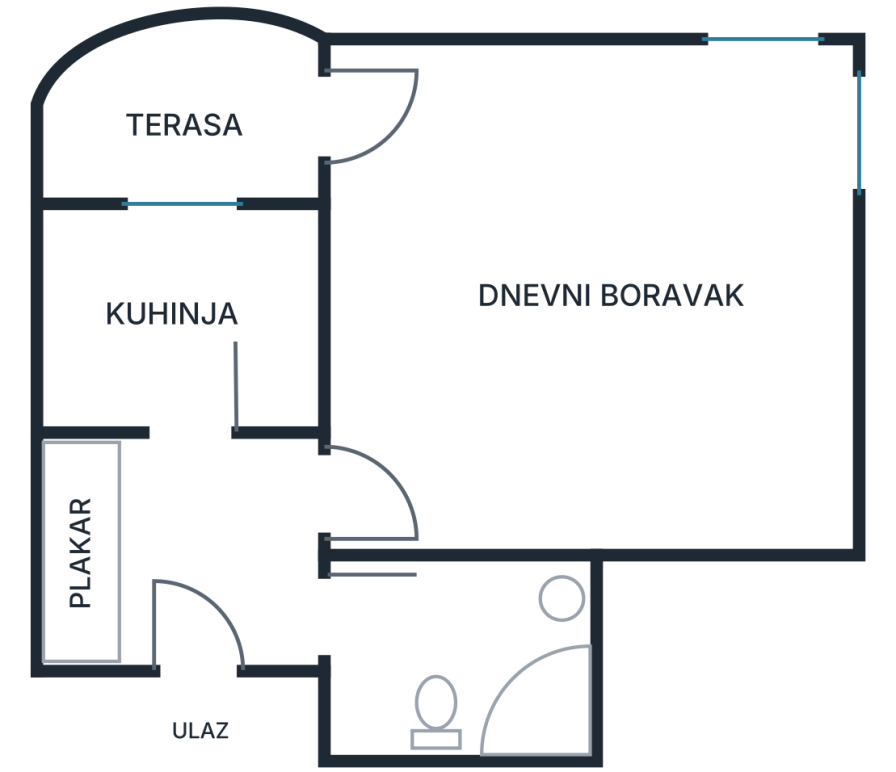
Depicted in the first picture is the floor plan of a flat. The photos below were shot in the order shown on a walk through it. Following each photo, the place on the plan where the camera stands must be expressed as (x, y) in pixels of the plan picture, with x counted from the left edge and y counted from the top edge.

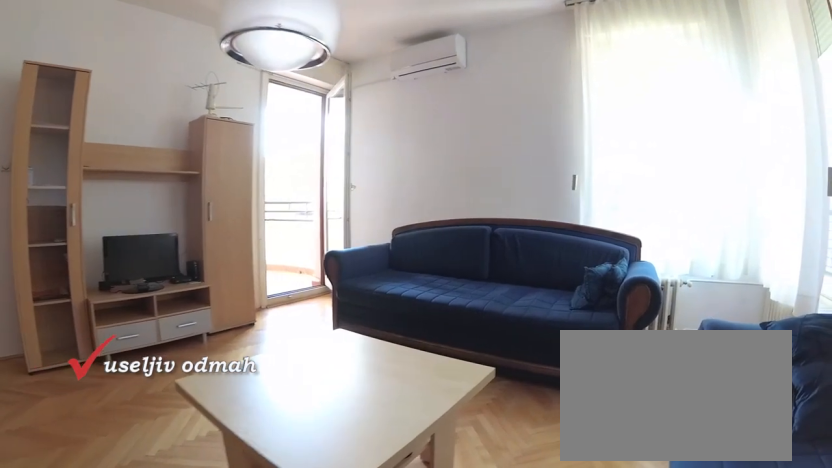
(732, 438)
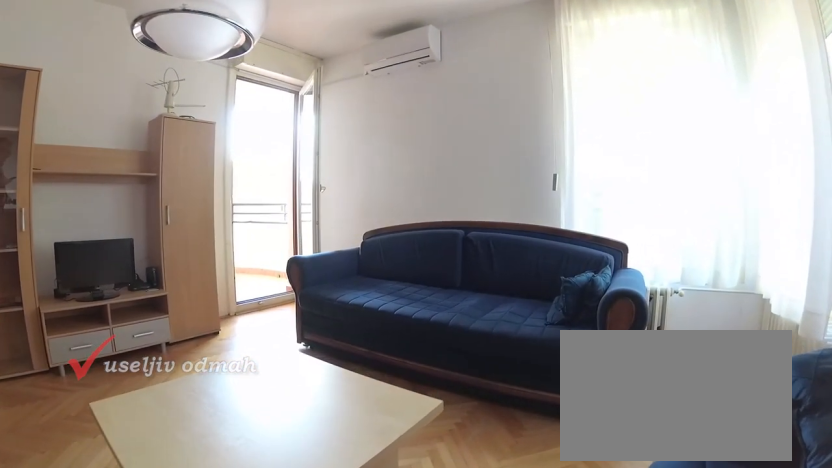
(724, 406)
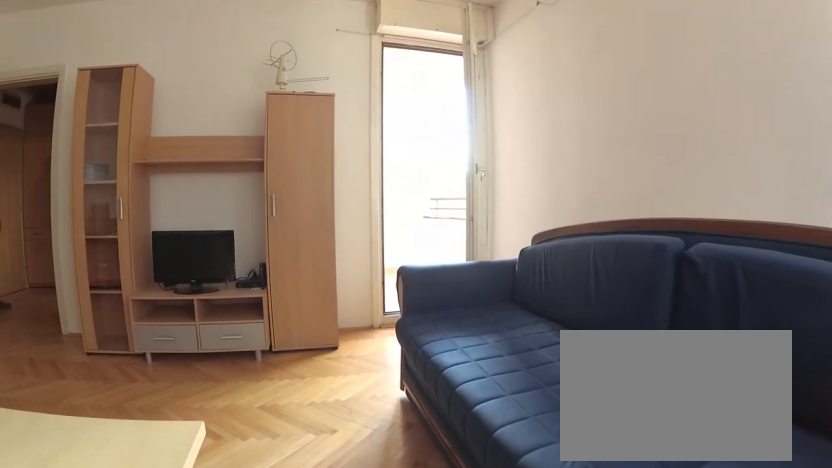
(740, 263)
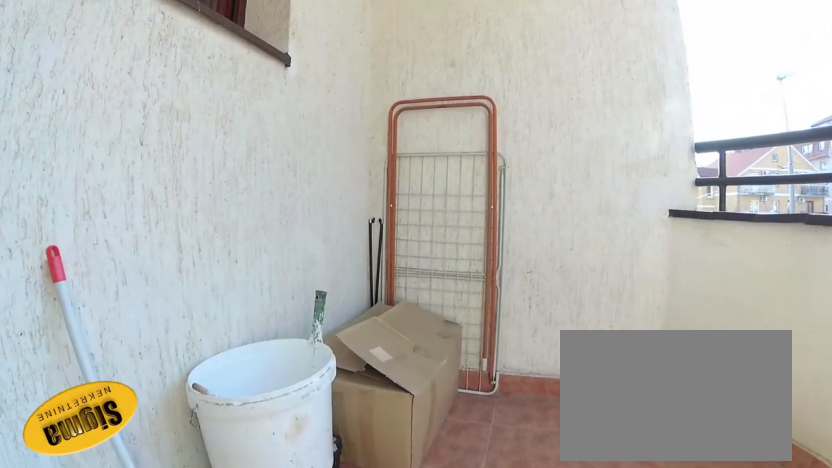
(281, 127)
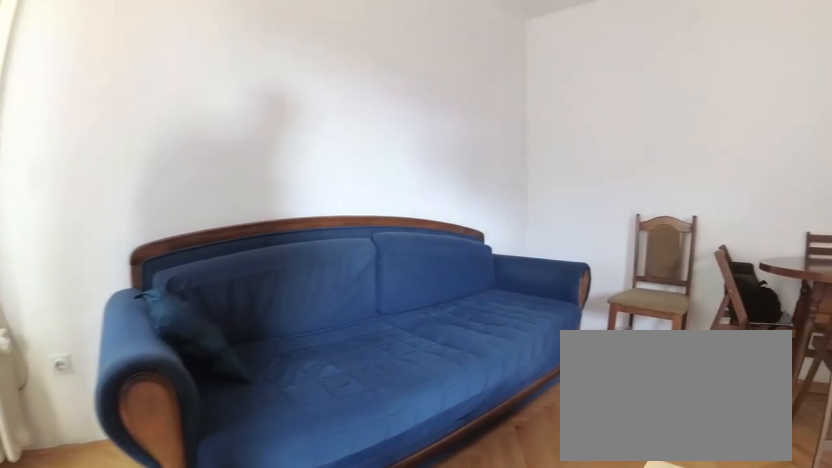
(568, 231)
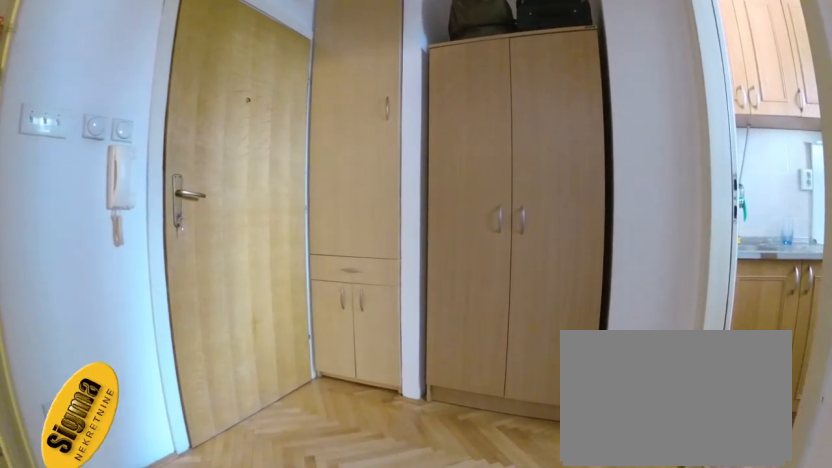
(385, 478)
